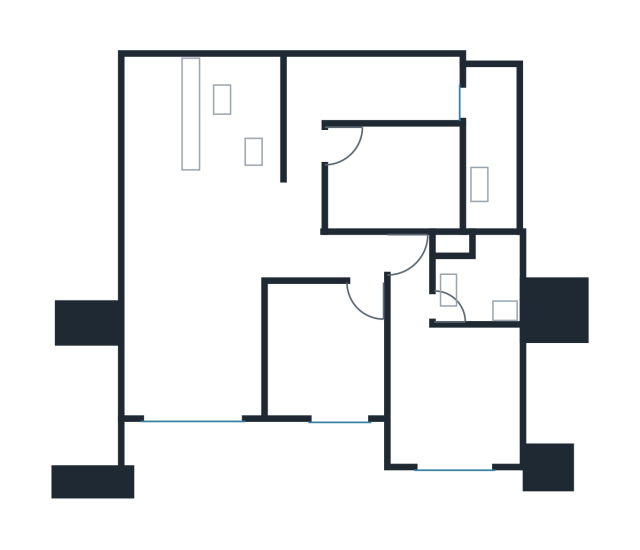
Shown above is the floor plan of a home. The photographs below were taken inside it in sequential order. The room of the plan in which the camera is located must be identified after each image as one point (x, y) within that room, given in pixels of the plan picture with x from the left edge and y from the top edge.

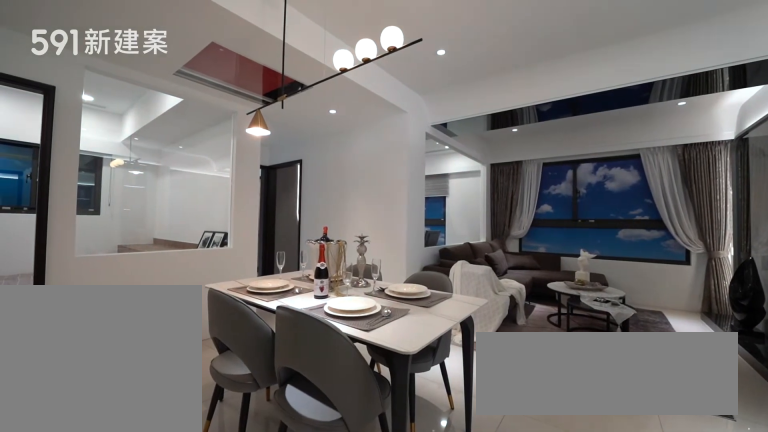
(207, 229)
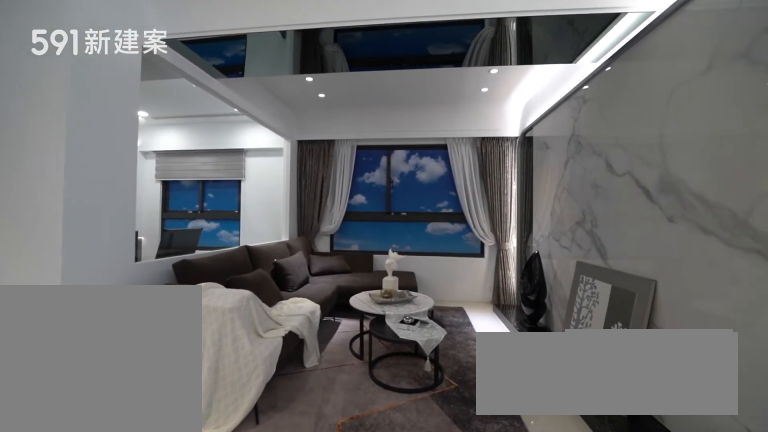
(193, 347)
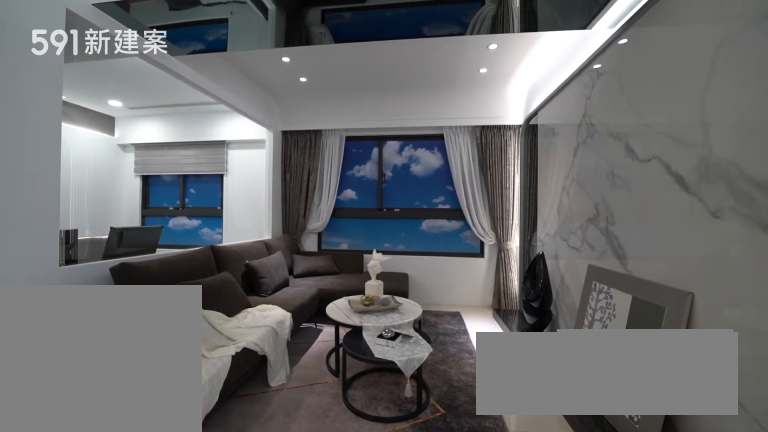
(193, 347)
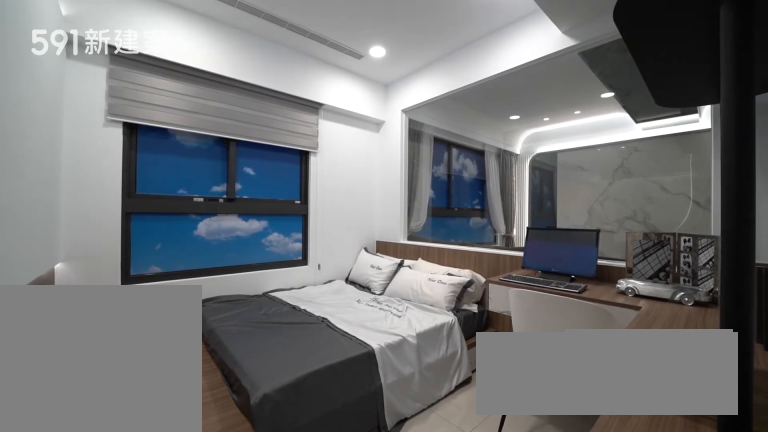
(325, 348)
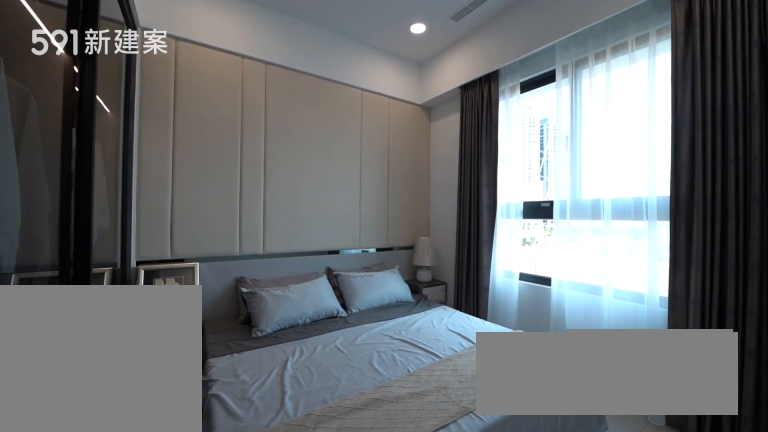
(449, 377)
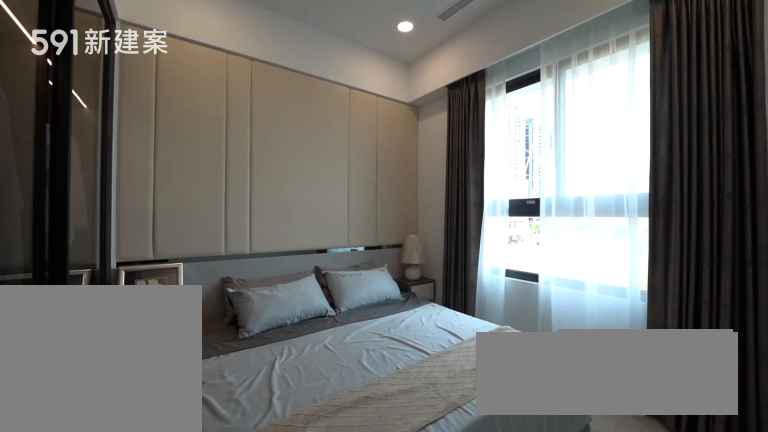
(449, 377)
